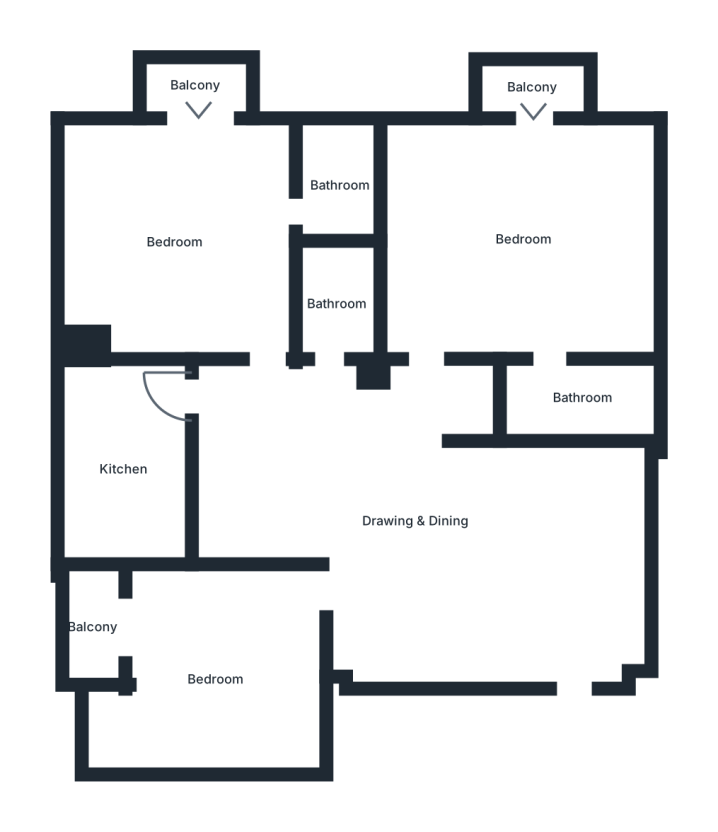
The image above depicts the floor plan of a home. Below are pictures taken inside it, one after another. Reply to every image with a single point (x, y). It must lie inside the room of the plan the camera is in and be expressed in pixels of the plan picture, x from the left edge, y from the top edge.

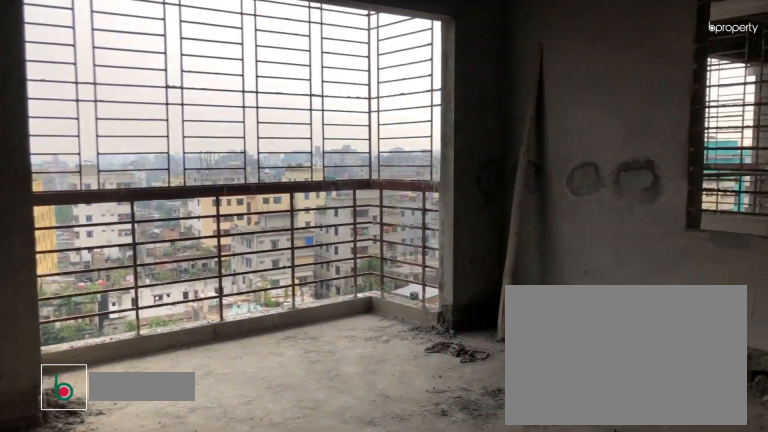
(512, 268)
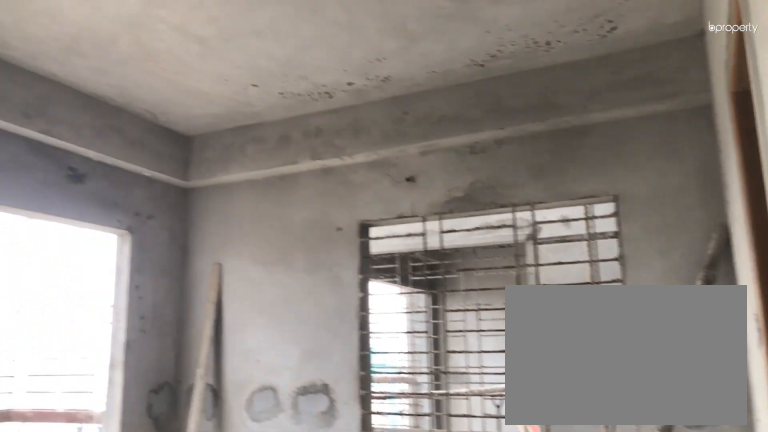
(524, 240)
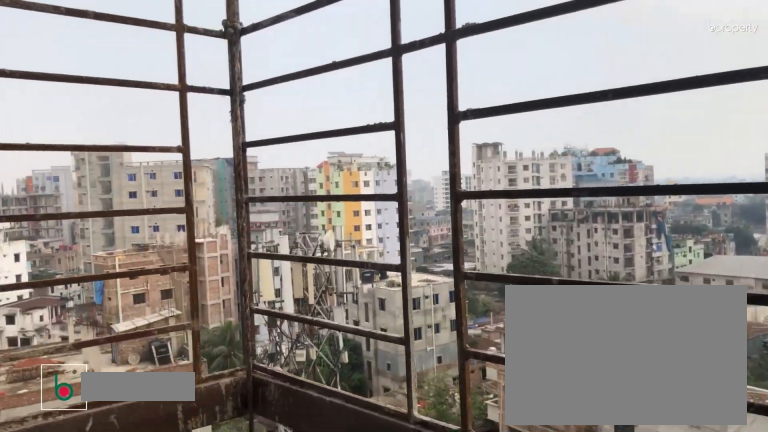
(534, 85)
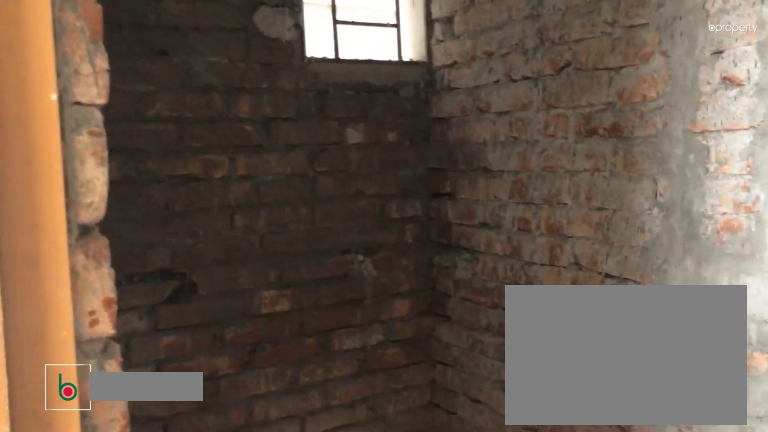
(582, 397)
